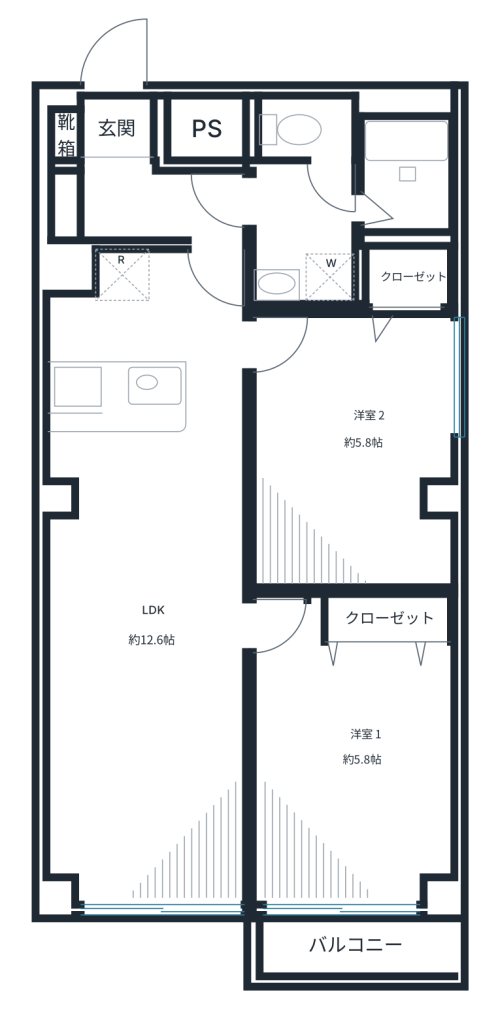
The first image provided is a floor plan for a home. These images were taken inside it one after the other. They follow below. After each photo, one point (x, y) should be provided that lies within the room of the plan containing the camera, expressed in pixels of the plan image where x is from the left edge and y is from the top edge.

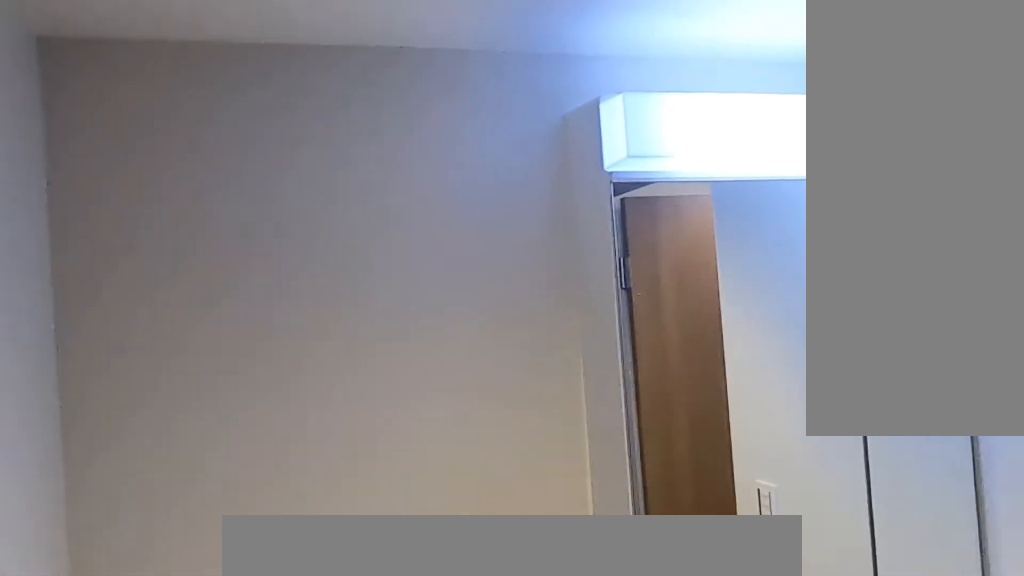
(340, 221)
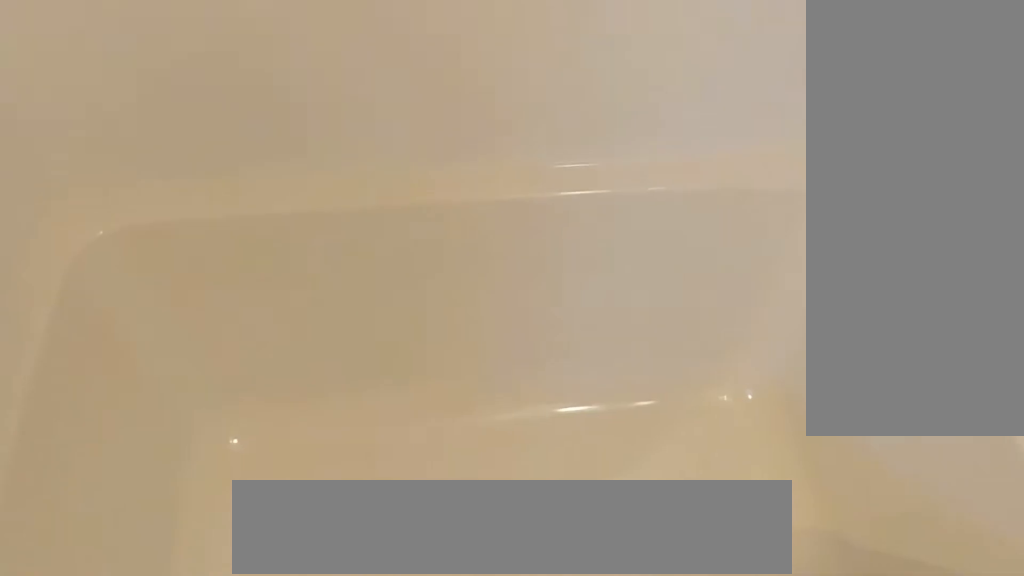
(341, 221)
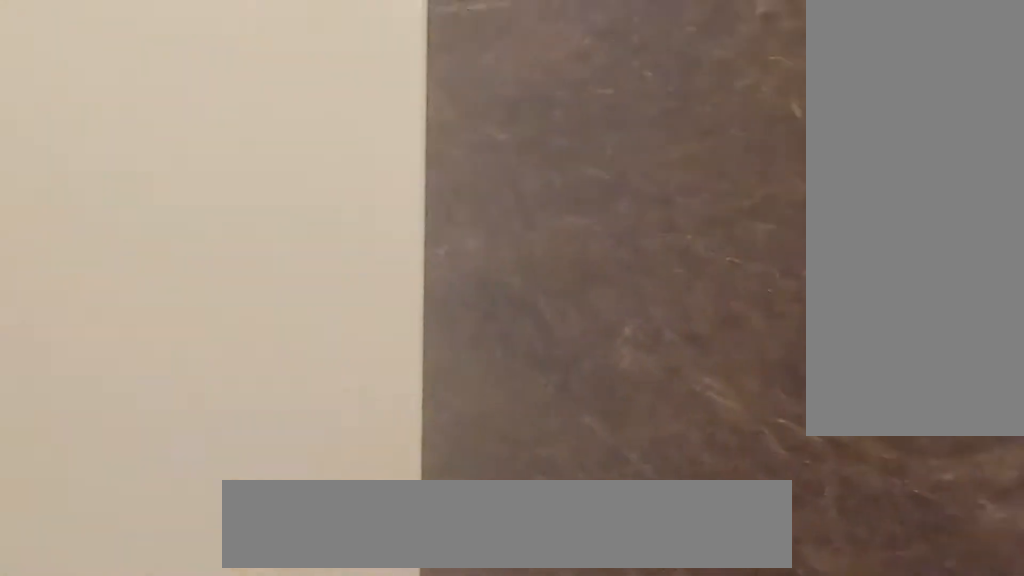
(341, 221)
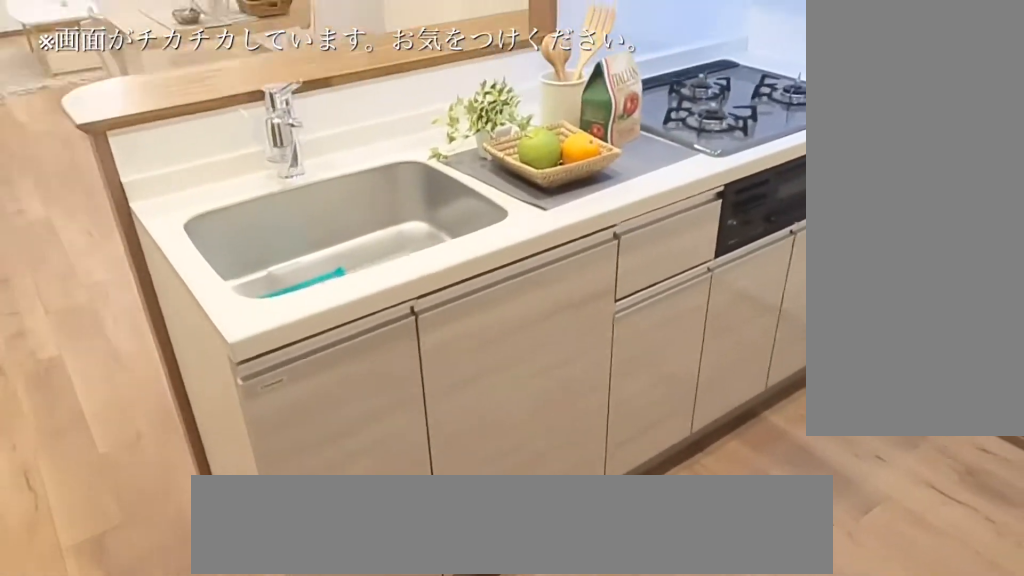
(126, 314)
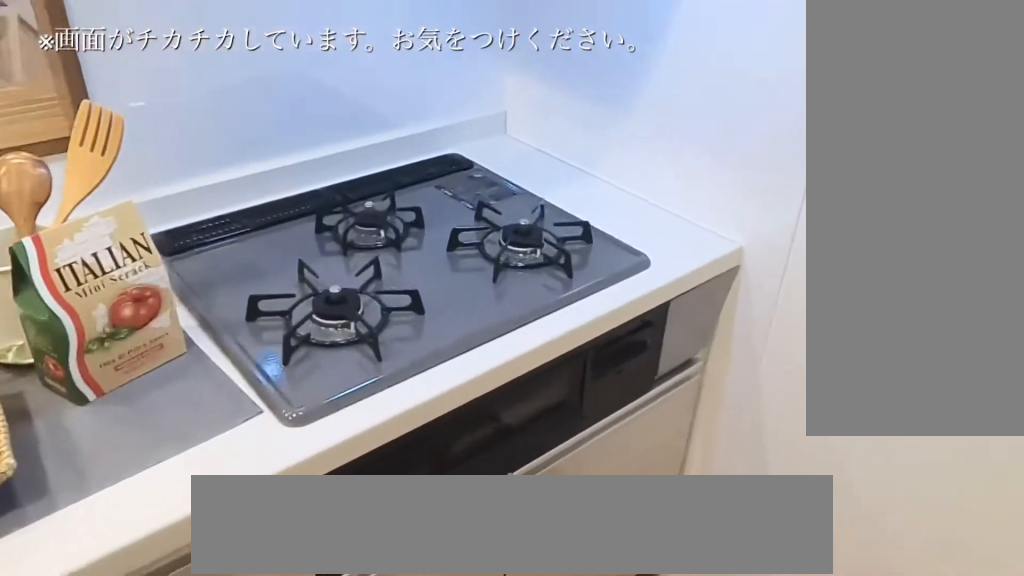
(126, 313)
